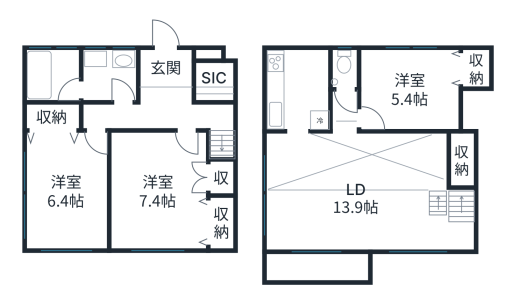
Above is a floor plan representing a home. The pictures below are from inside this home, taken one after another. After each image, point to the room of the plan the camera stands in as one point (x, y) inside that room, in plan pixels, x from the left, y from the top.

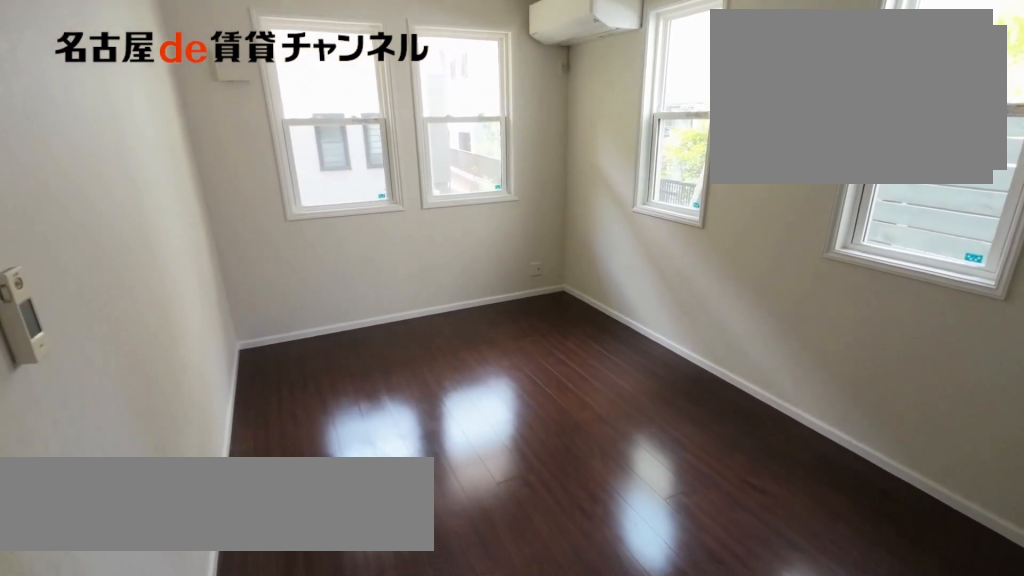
(67, 182)
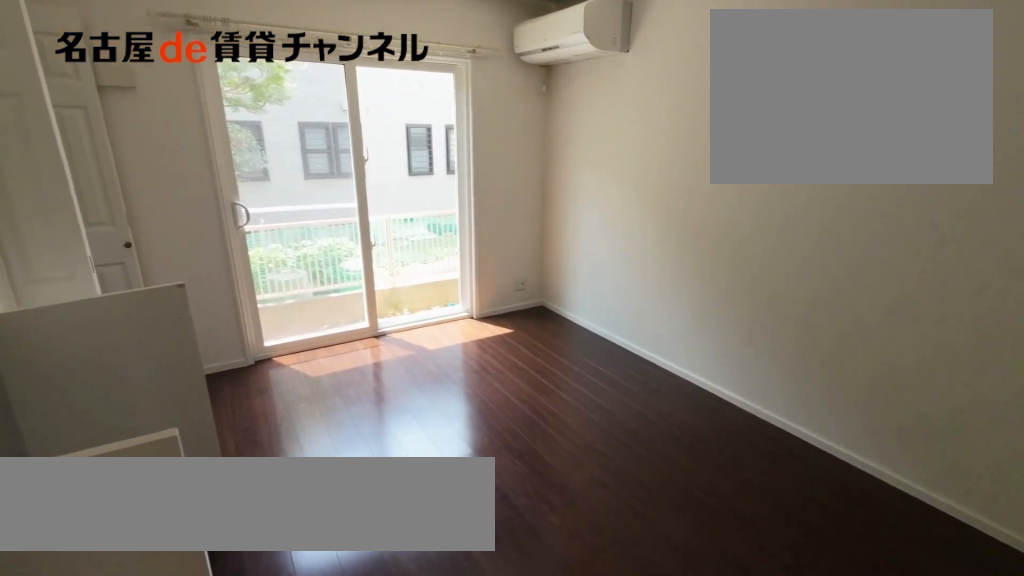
(168, 194)
